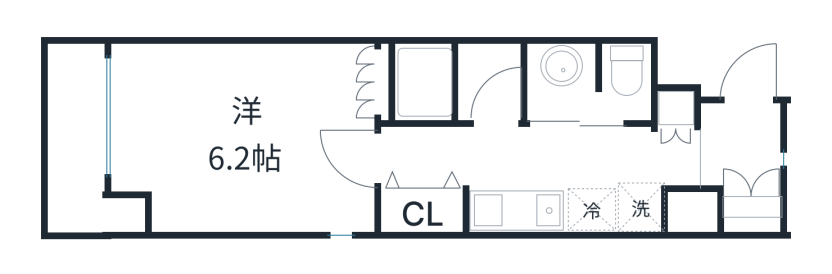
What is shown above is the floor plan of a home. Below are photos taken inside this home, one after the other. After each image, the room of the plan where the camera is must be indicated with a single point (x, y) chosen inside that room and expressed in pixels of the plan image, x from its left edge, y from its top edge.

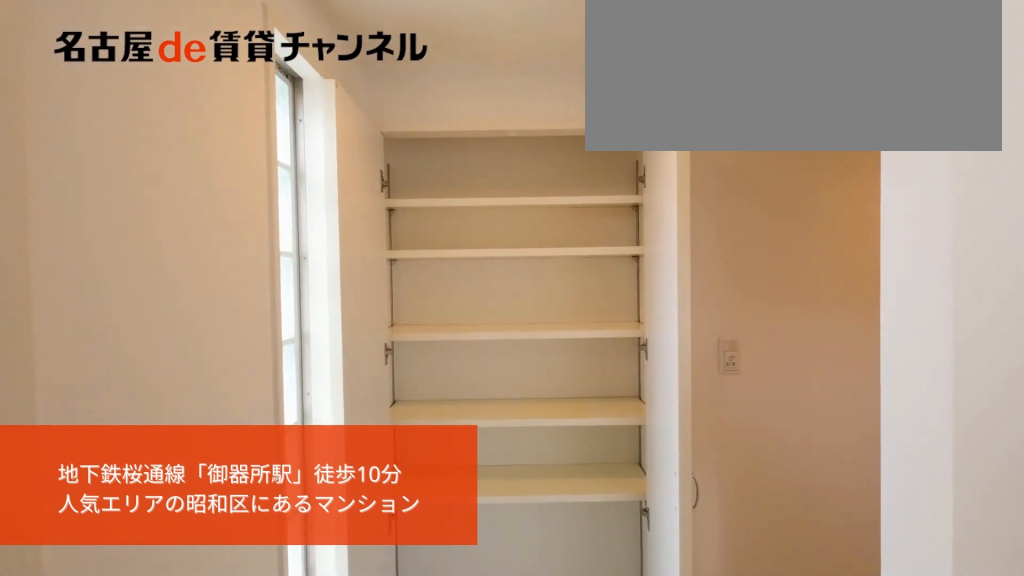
(740, 159)
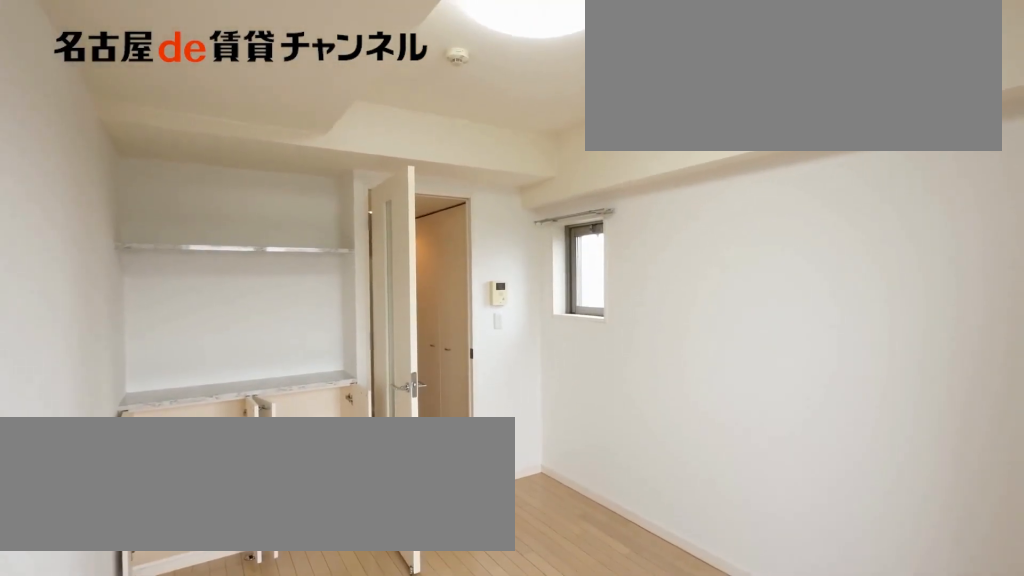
(242, 136)
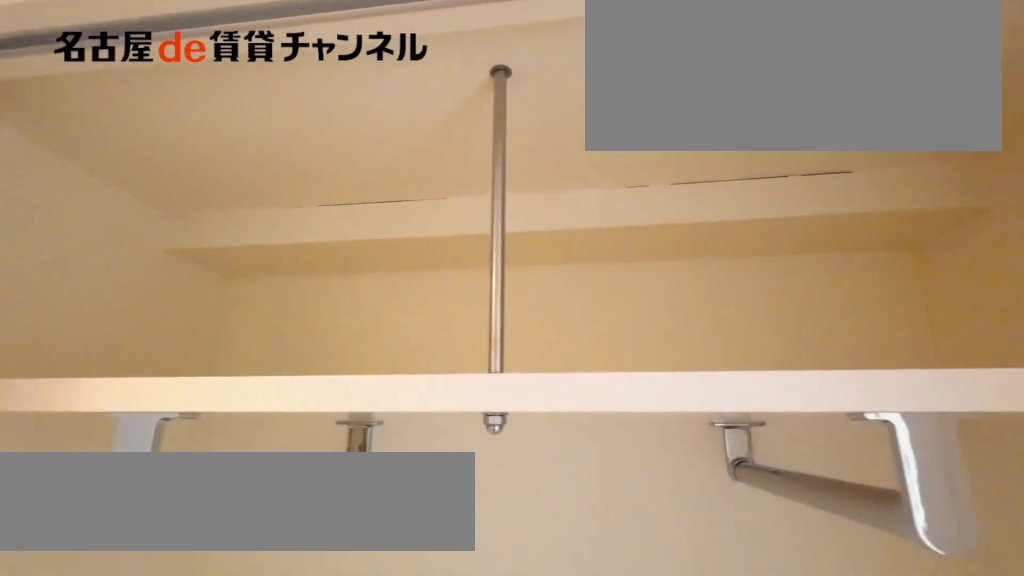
(424, 209)
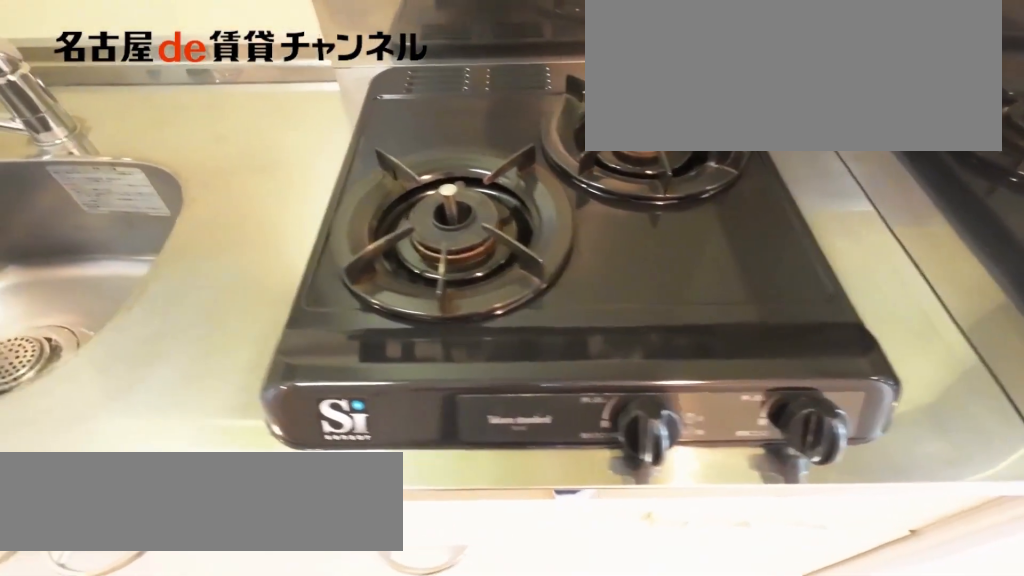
(538, 210)
